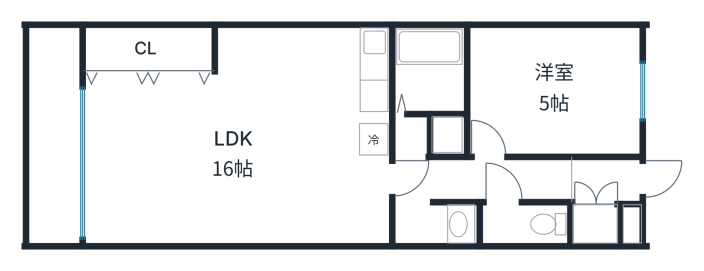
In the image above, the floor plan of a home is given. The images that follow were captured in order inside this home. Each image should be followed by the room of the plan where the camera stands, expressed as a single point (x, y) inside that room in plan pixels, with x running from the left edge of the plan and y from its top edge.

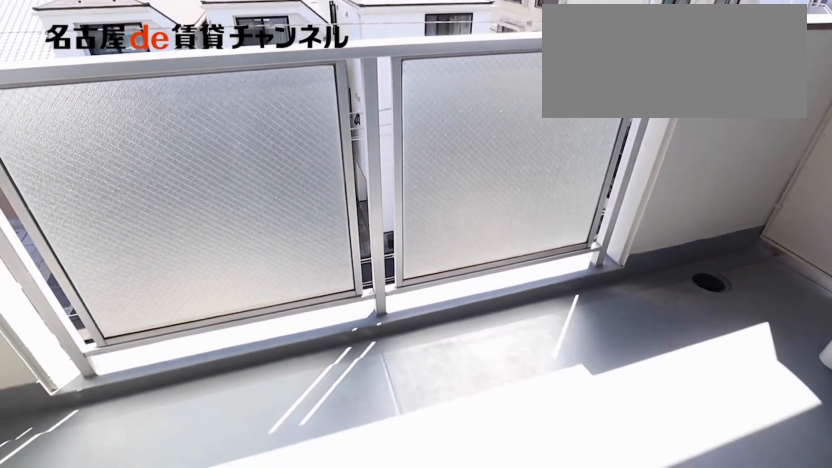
(54, 135)
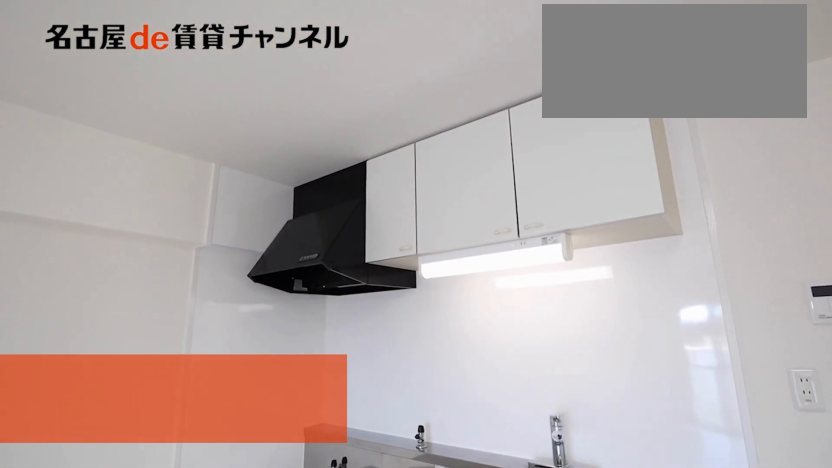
(367, 87)
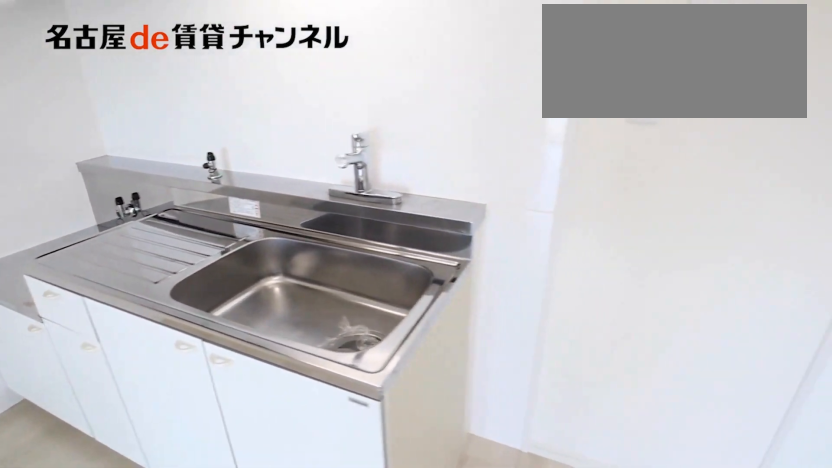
(367, 87)
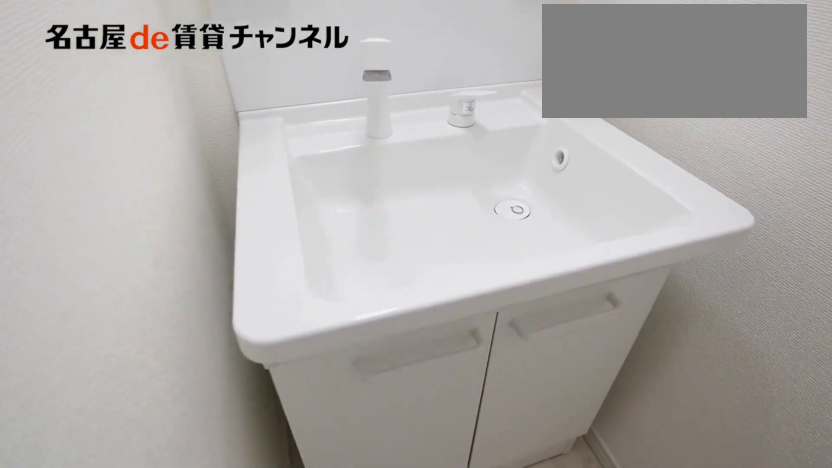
(436, 222)
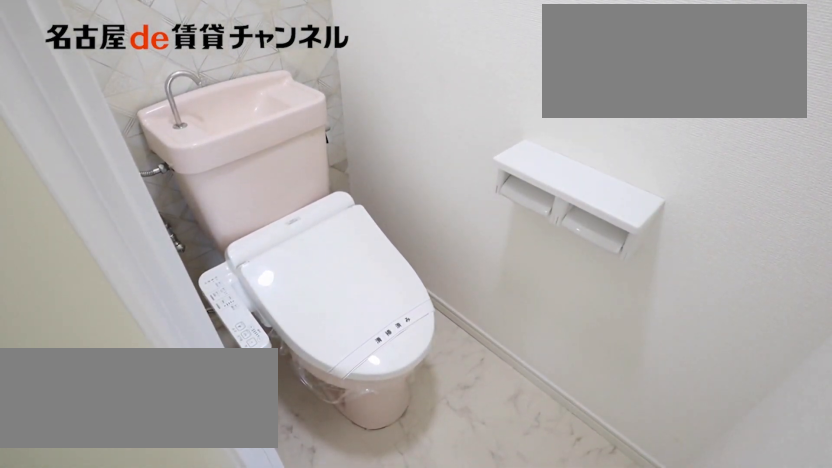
(525, 222)
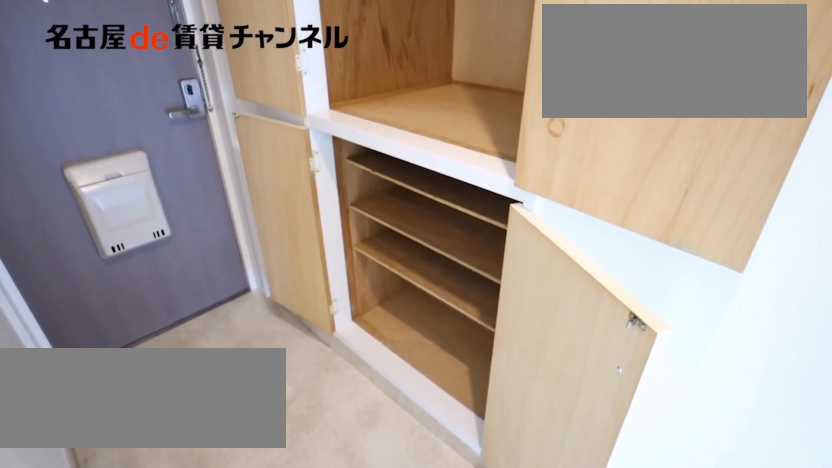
(607, 202)
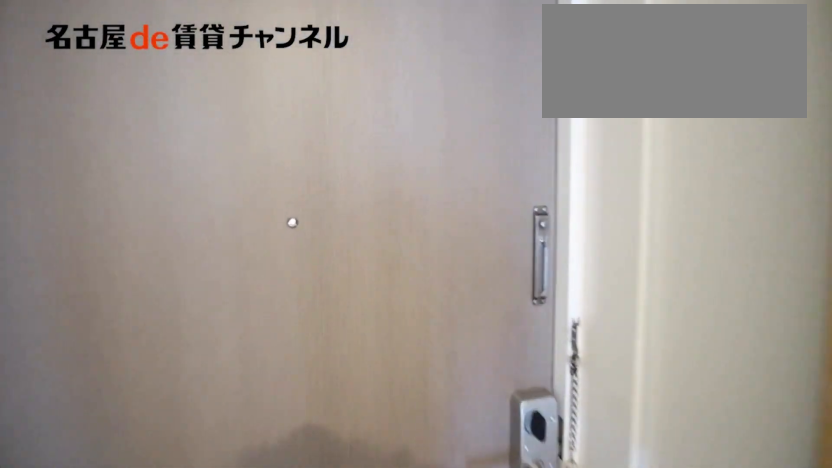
(607, 202)
